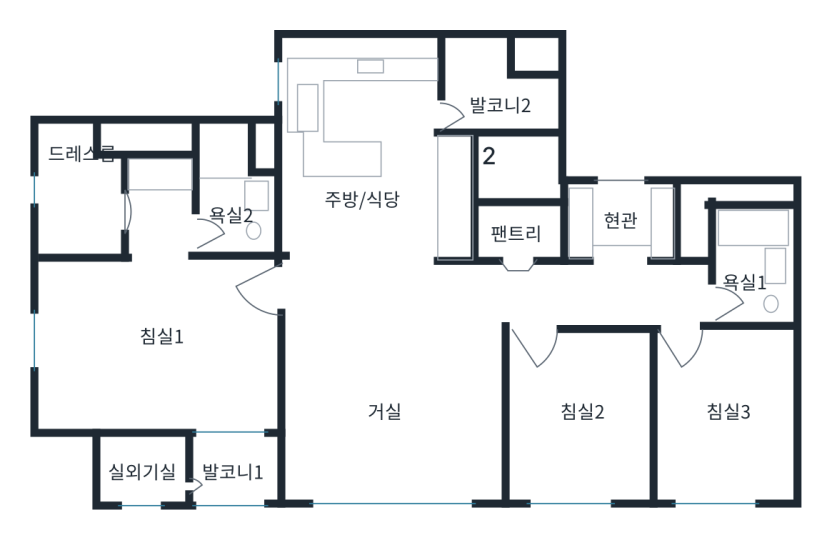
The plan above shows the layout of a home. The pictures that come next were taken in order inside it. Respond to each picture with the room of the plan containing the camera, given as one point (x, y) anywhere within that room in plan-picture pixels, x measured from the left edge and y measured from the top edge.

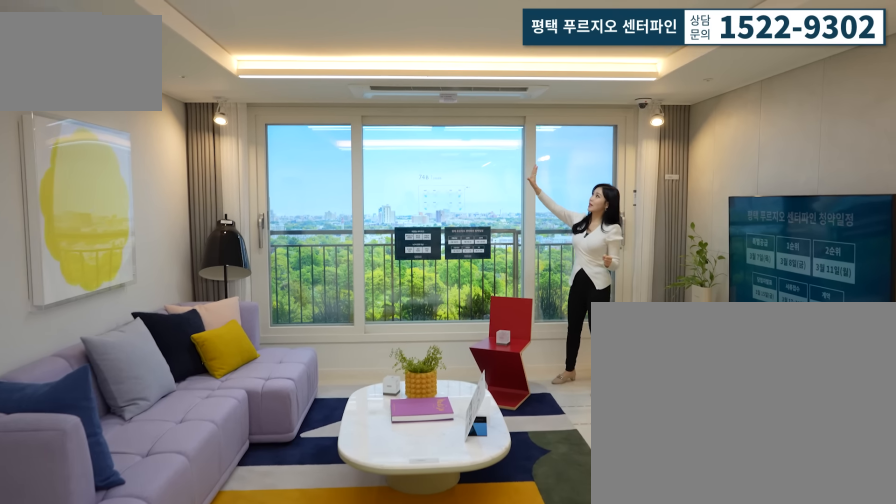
(388, 399)
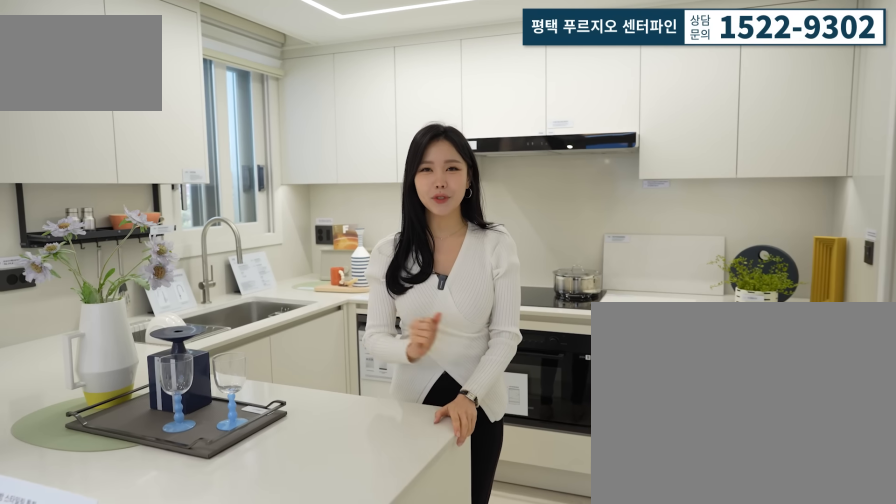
(378, 163)
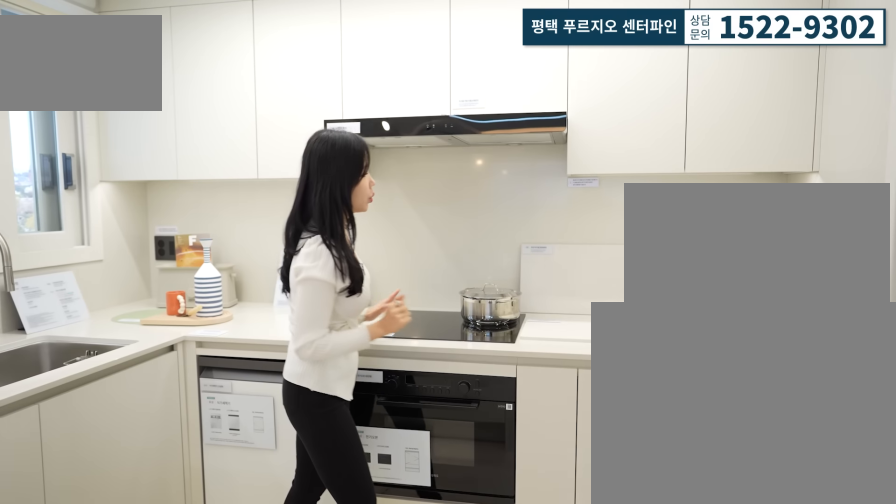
(378, 163)
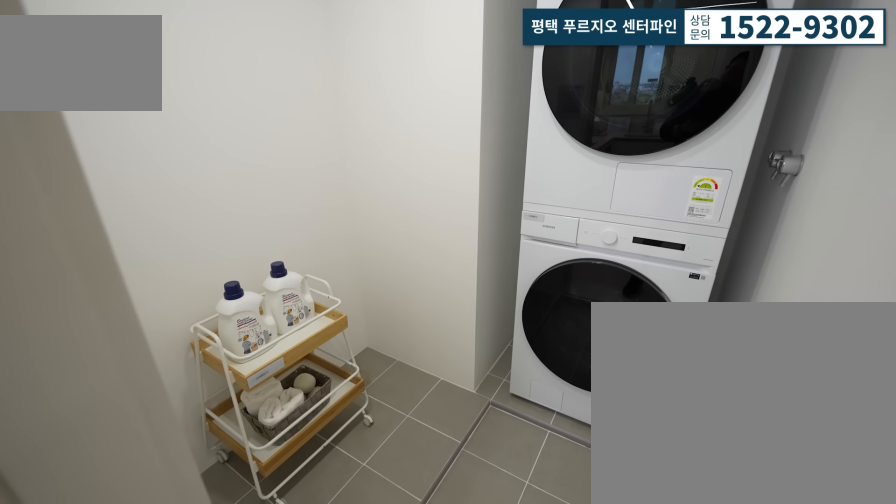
(503, 97)
